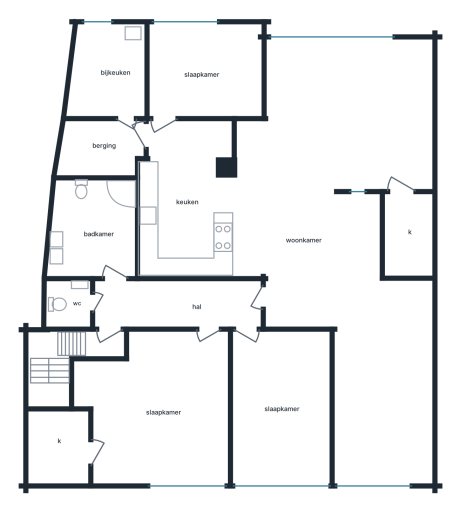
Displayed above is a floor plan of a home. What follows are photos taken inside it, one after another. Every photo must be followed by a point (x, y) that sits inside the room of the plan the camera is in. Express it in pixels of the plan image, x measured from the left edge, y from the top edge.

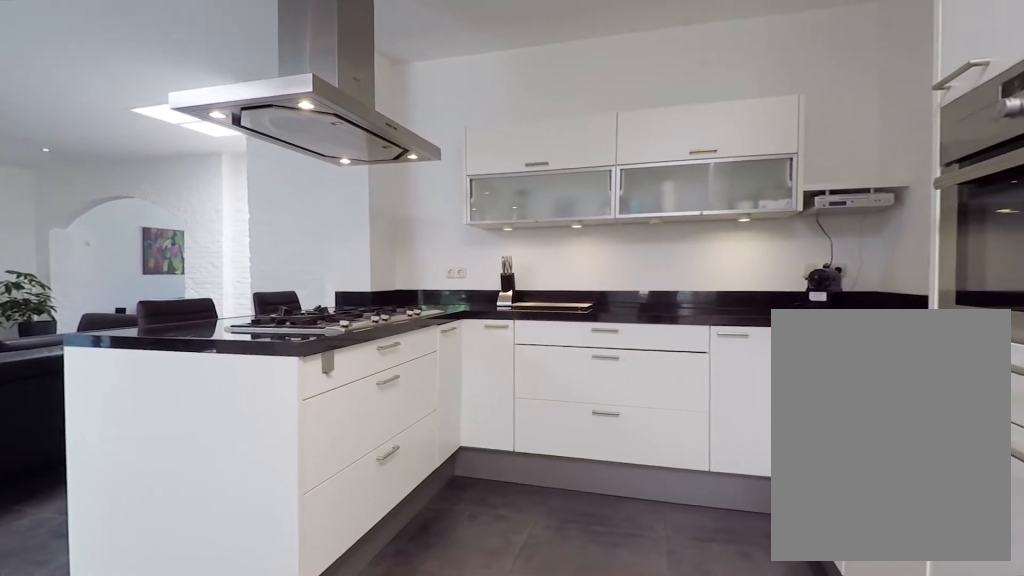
(186, 201)
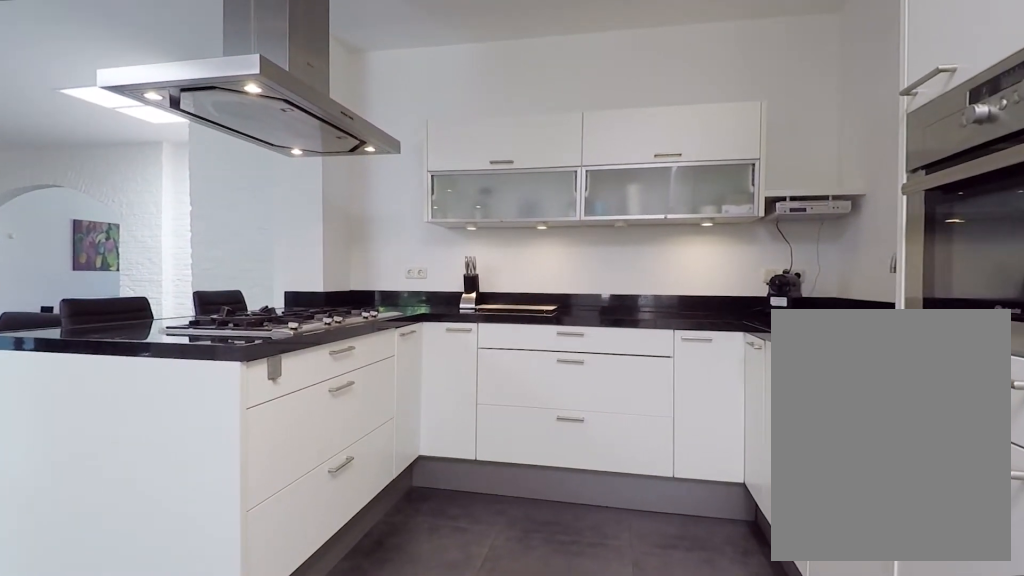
(186, 201)
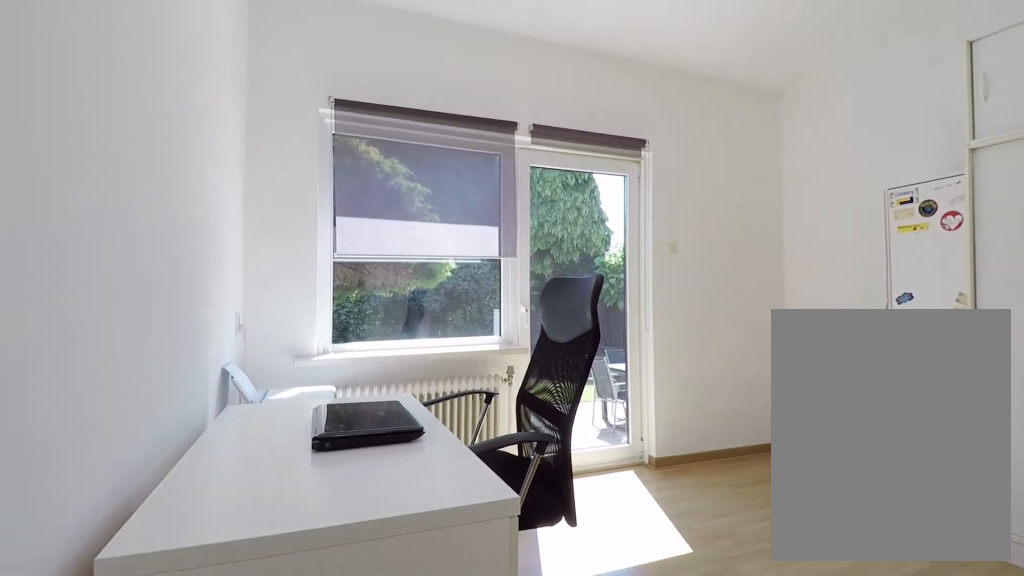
(205, 72)
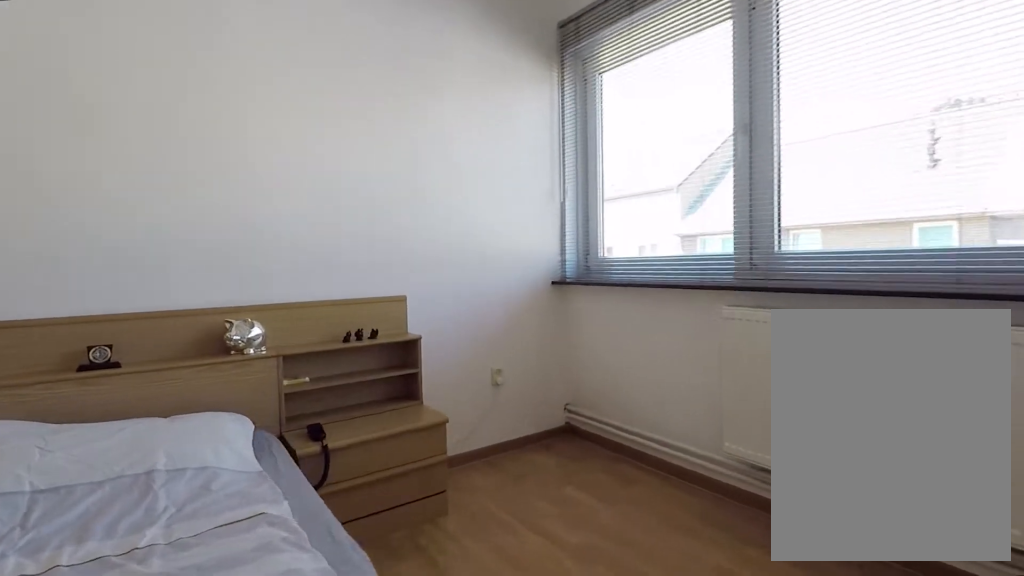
(281, 407)
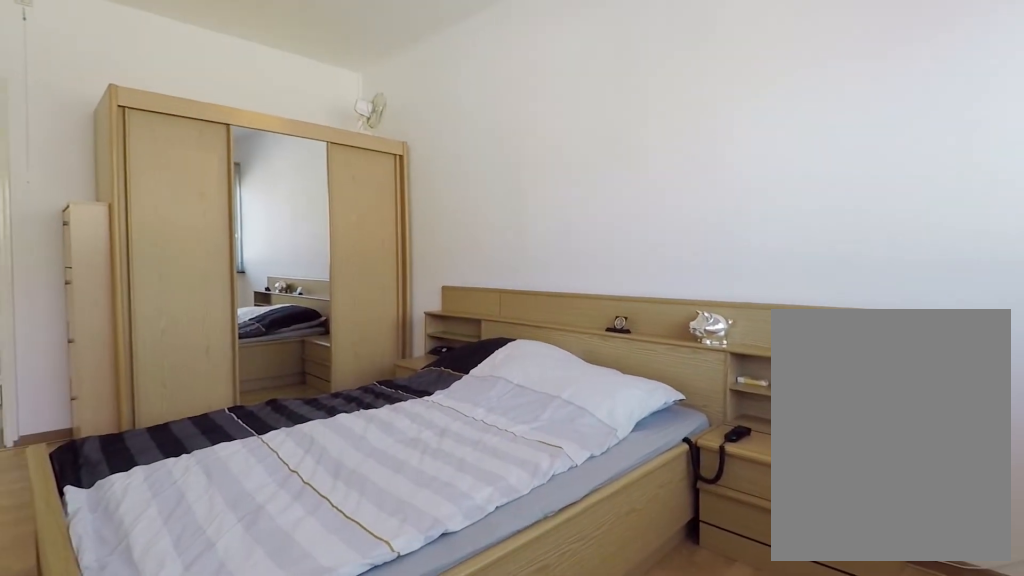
(281, 407)
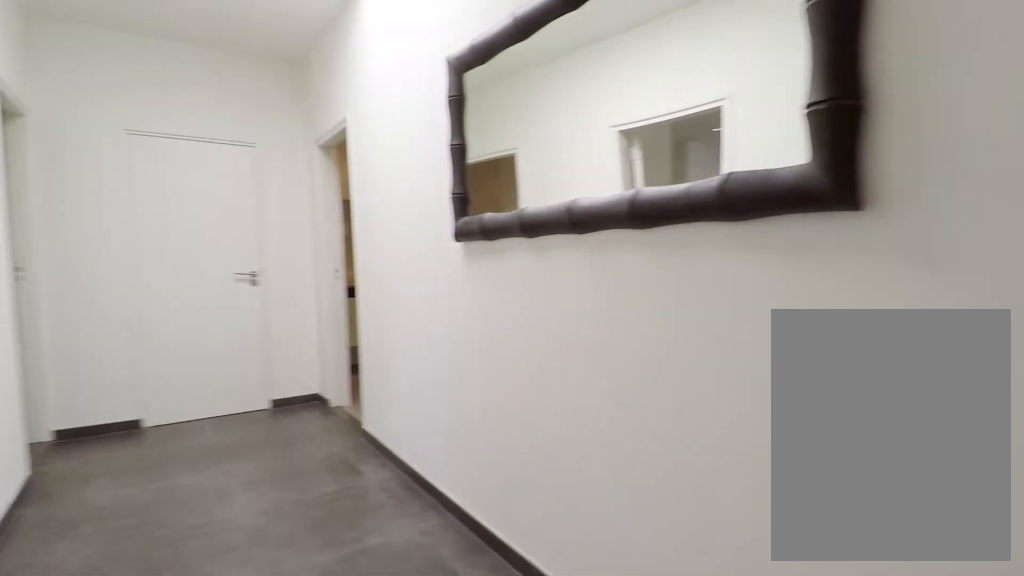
(169, 308)
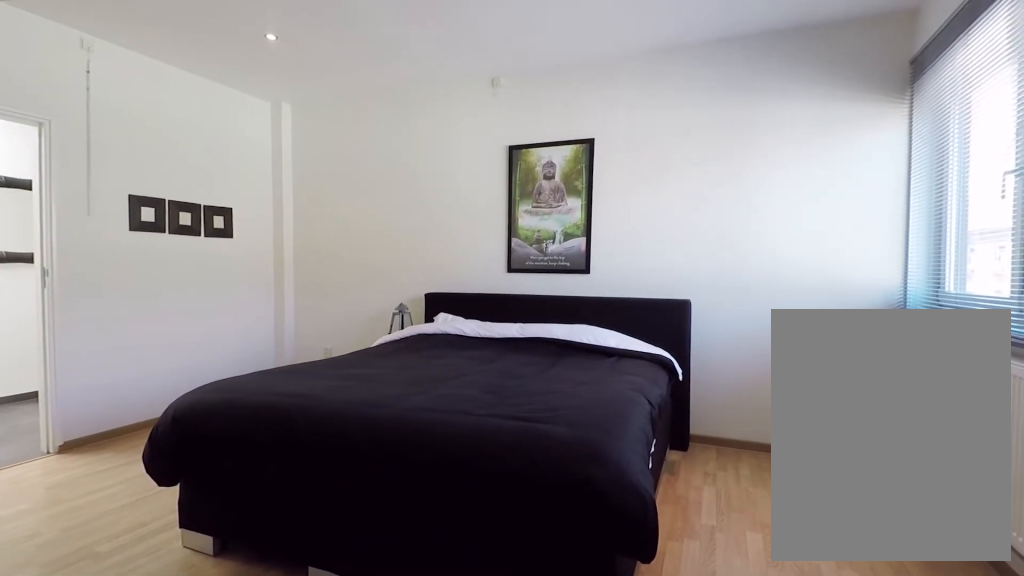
(160, 409)
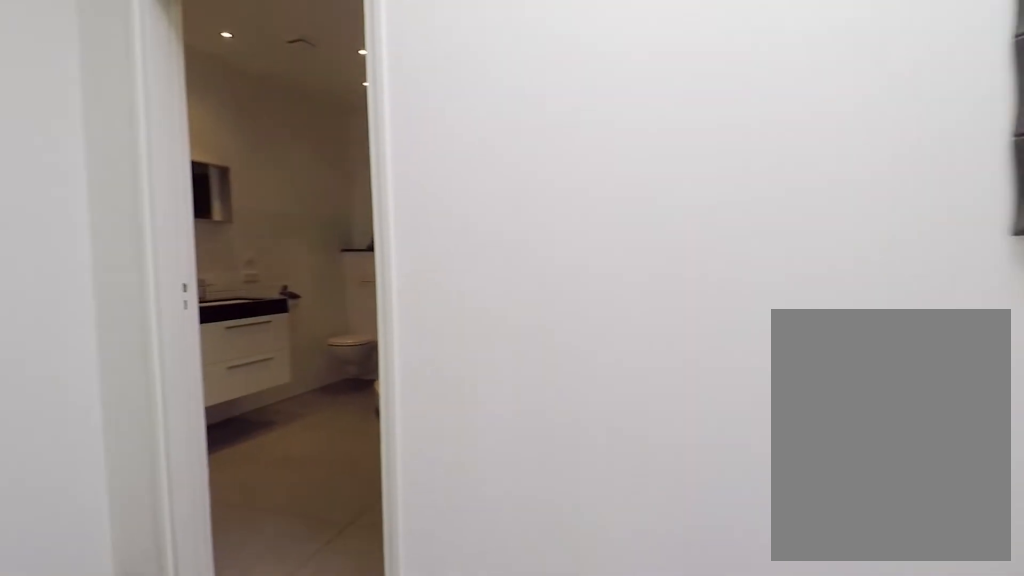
(169, 308)
